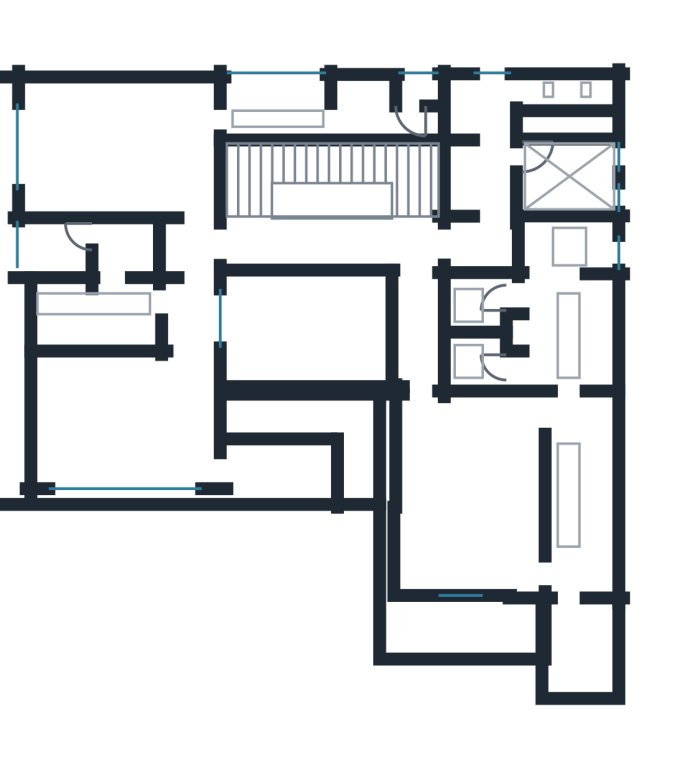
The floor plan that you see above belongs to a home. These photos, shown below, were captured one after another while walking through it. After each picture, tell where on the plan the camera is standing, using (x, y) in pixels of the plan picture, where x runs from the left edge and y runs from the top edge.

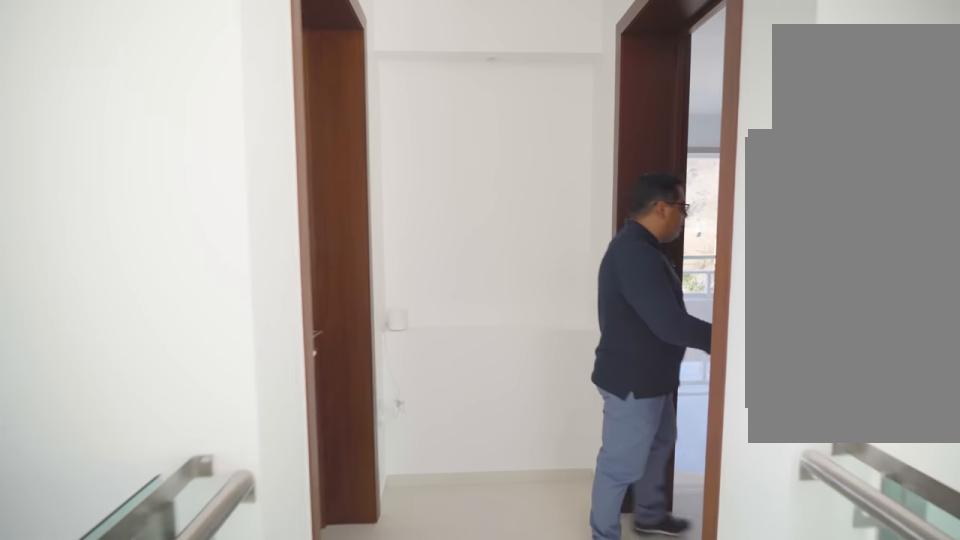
(195, 232)
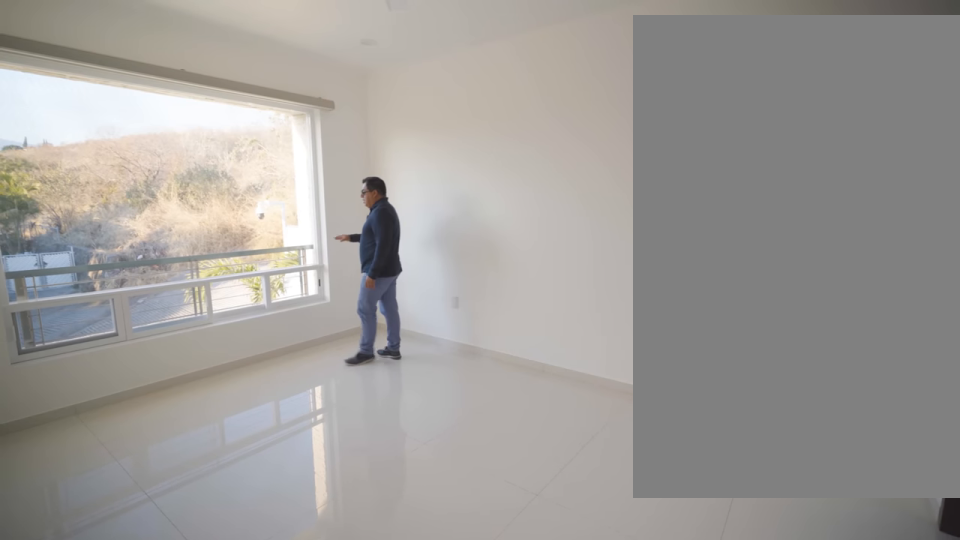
(188, 175)
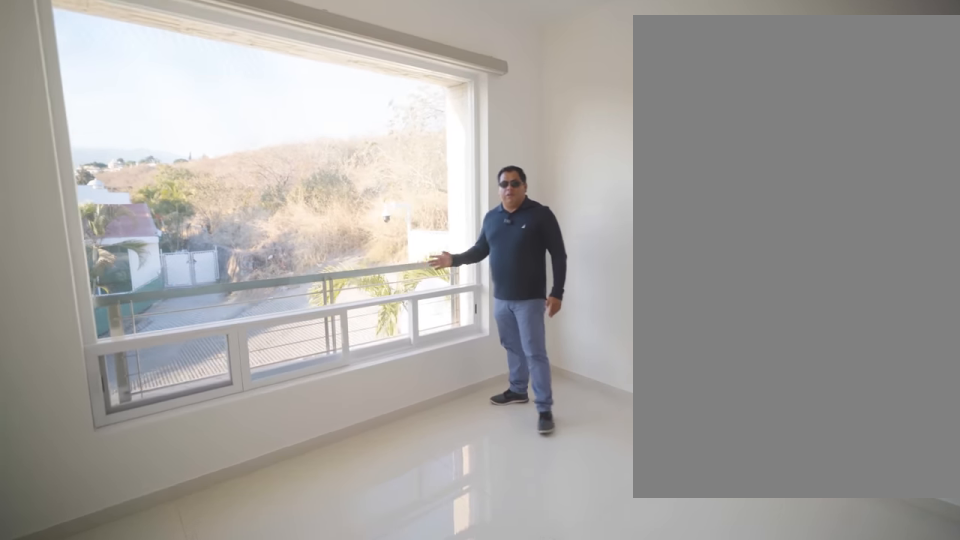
(82, 163)
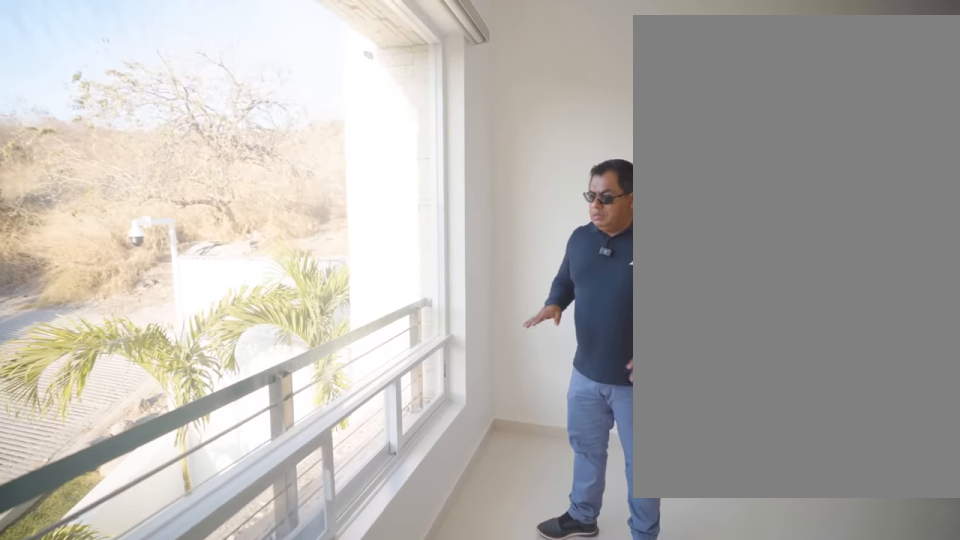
(63, 157)
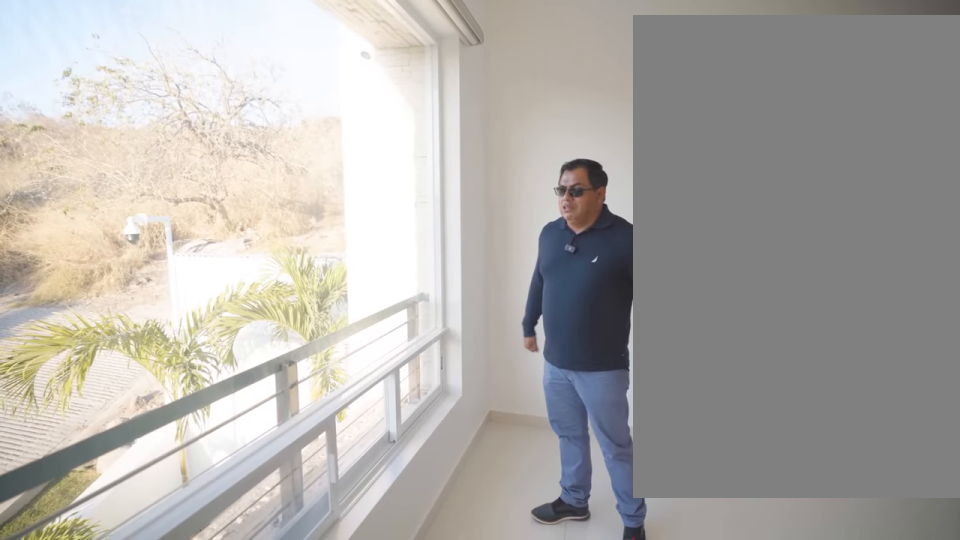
(63, 157)
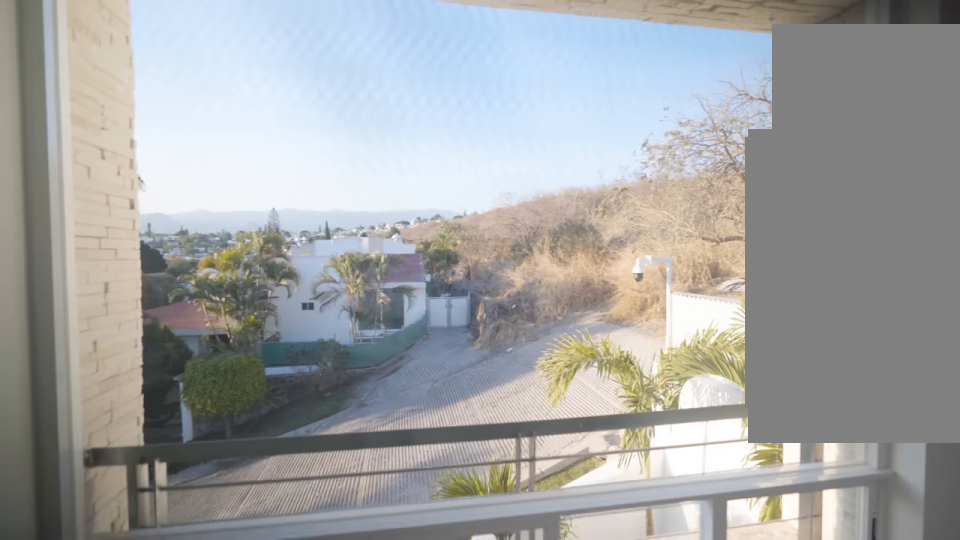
(126, 151)
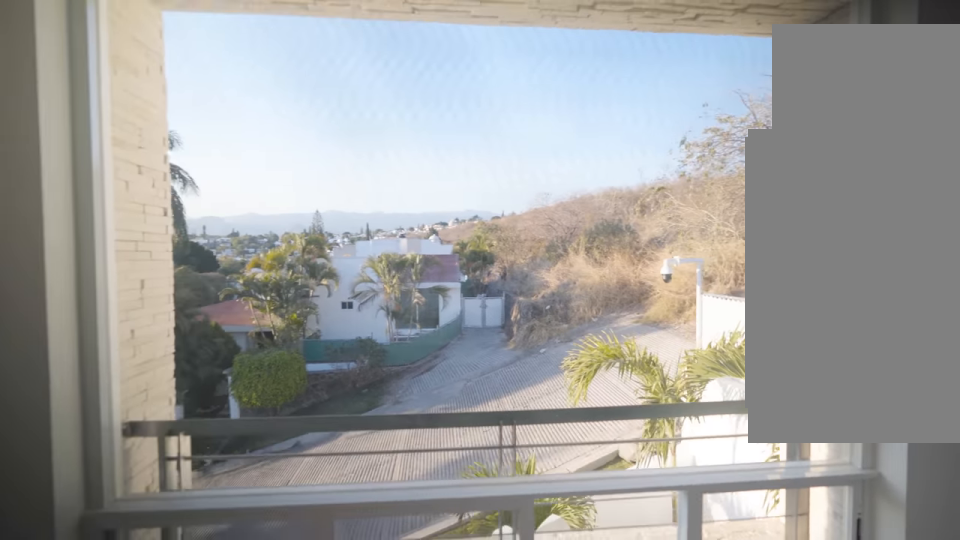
(140, 140)
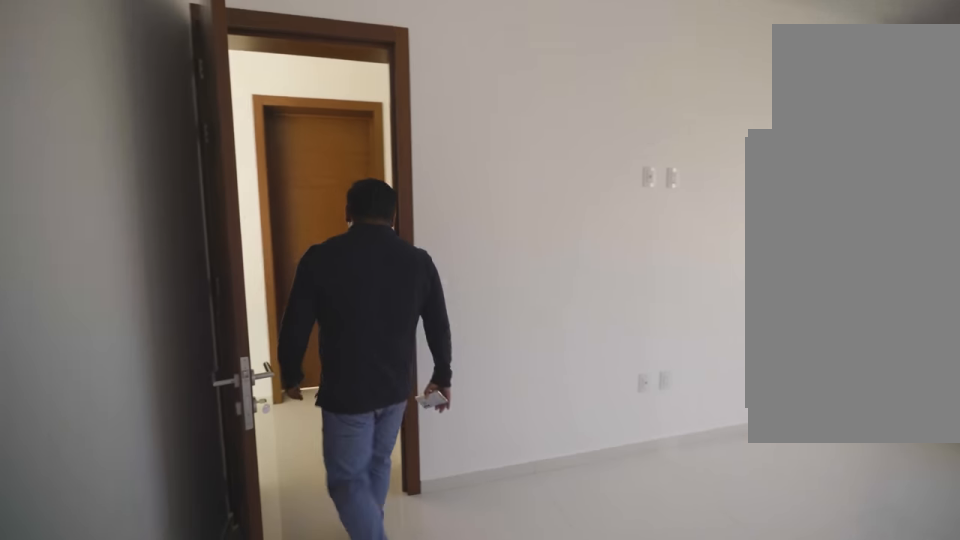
(195, 183)
